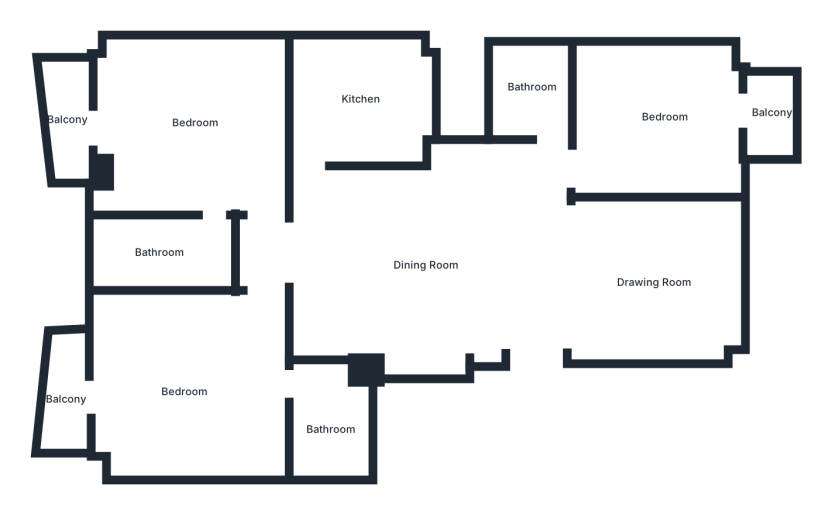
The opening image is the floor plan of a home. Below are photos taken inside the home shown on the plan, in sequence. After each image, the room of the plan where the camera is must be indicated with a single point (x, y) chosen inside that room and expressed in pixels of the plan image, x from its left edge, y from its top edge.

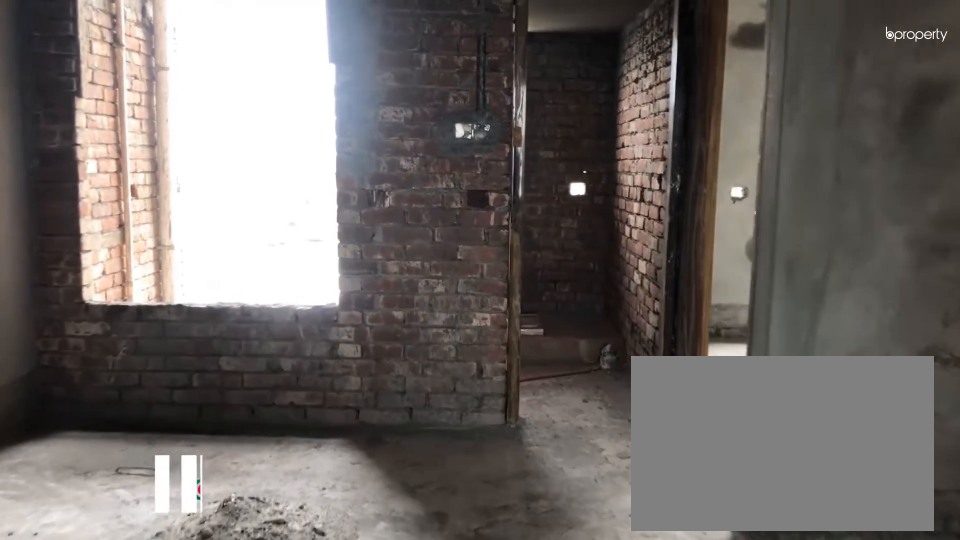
(533, 300)
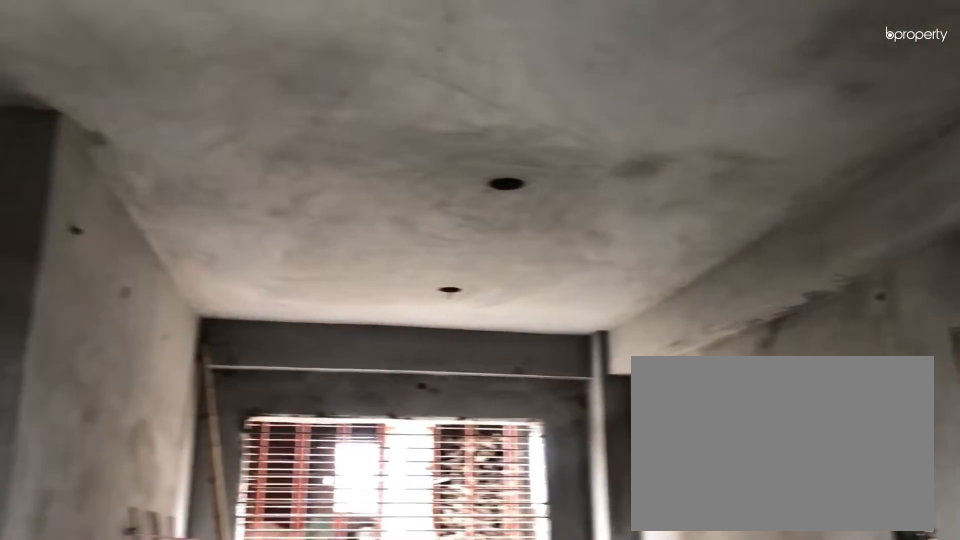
(645, 280)
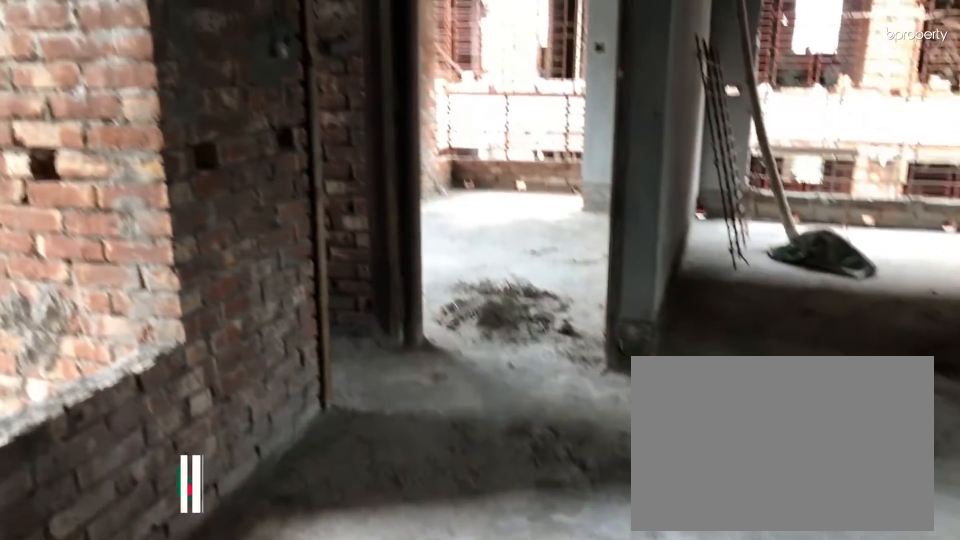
(417, 264)
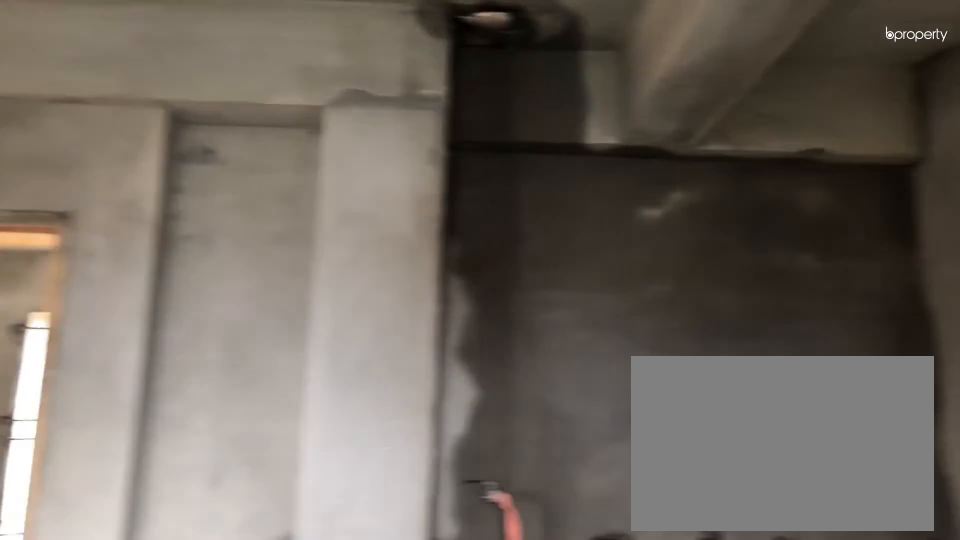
(417, 264)
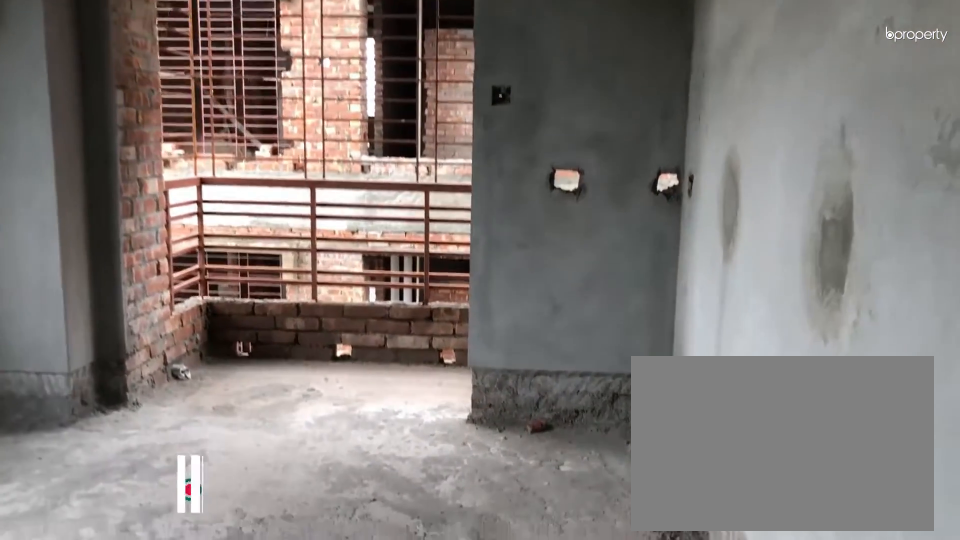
(651, 116)
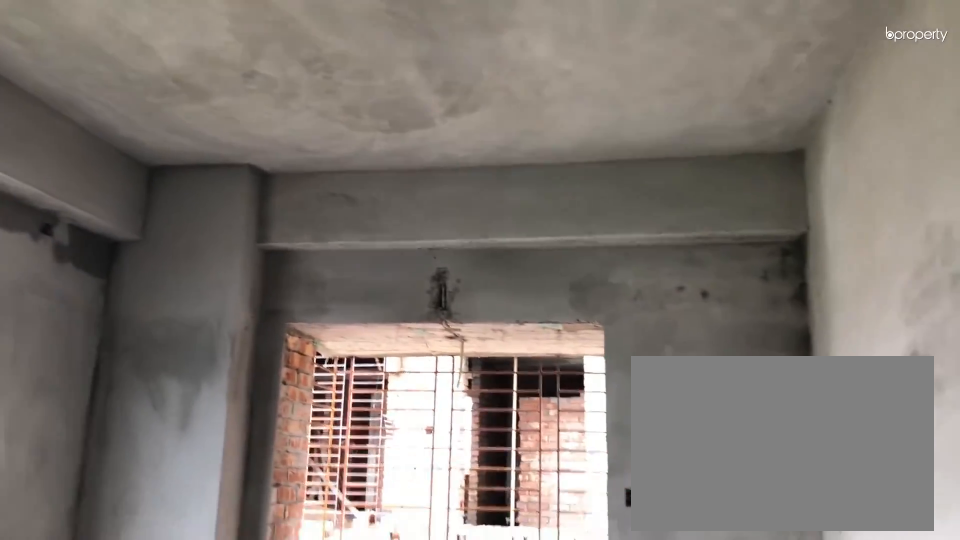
(649, 121)
